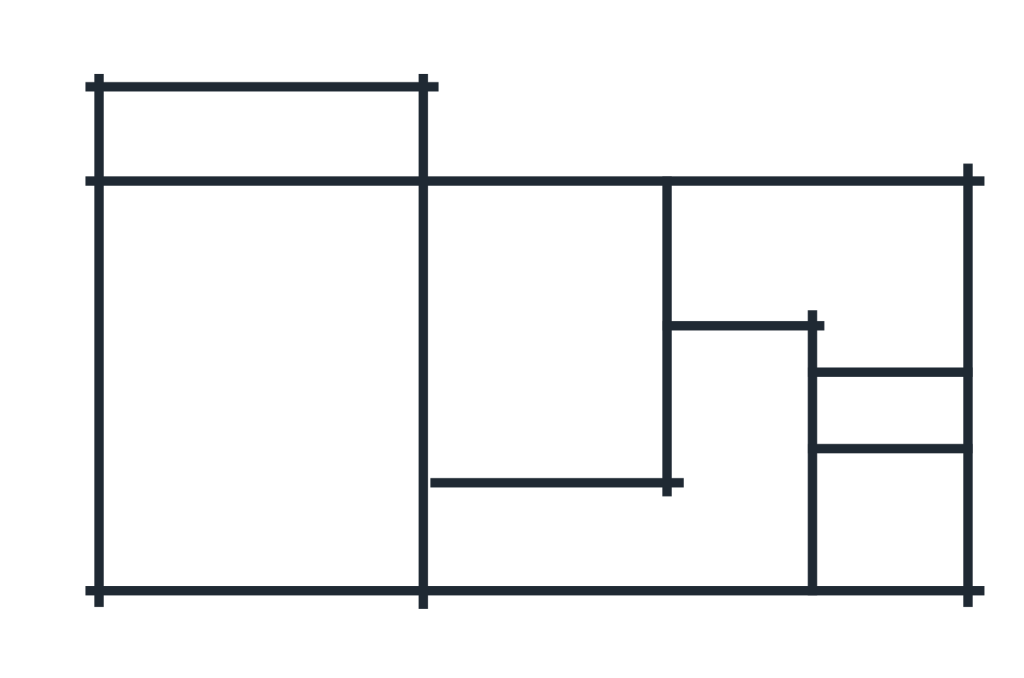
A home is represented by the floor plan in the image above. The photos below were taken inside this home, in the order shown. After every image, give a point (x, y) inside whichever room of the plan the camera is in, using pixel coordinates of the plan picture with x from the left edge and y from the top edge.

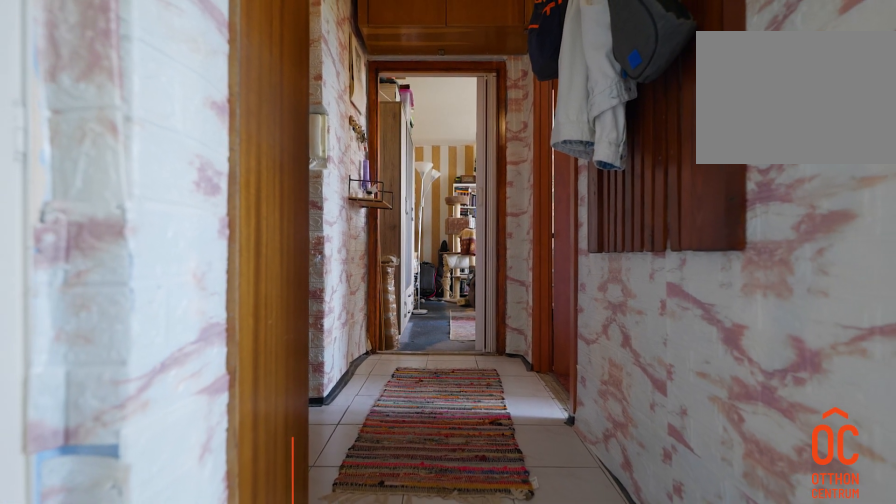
(549, 535)
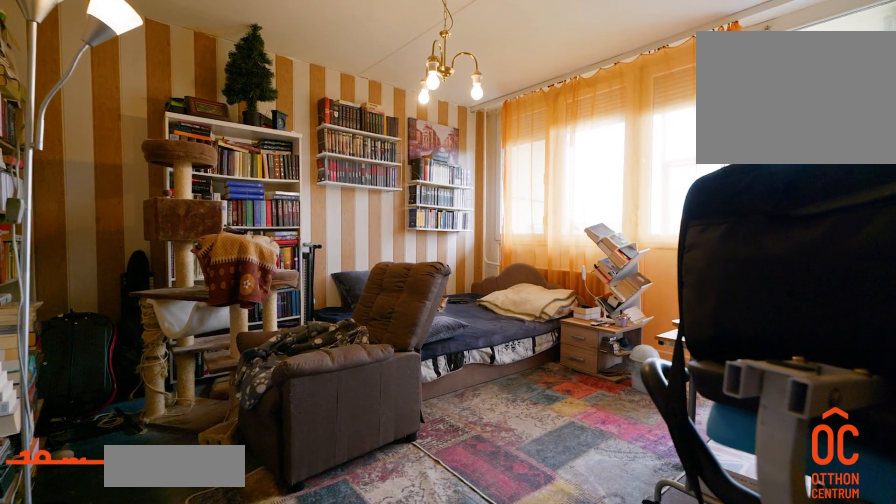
(255, 410)
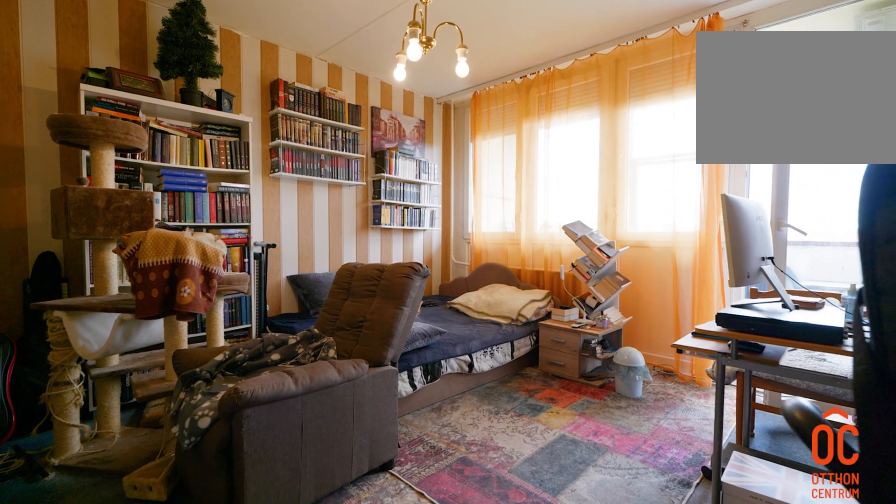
(254, 410)
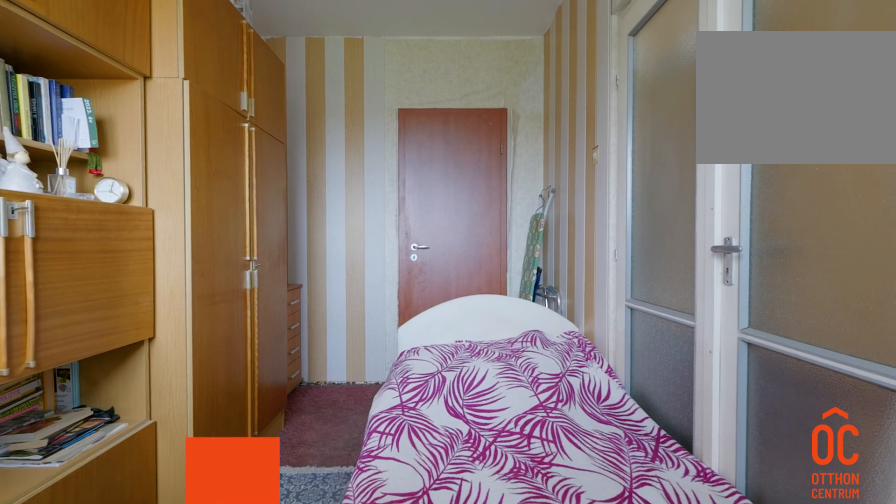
(550, 341)
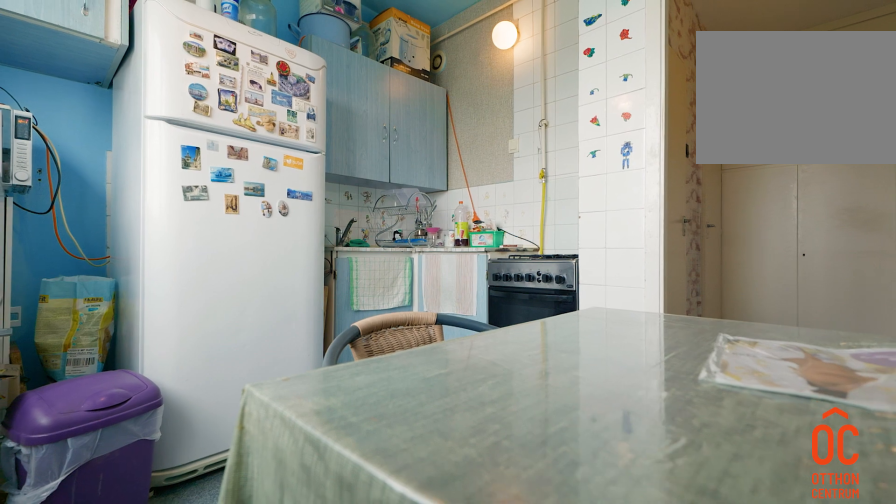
(742, 255)
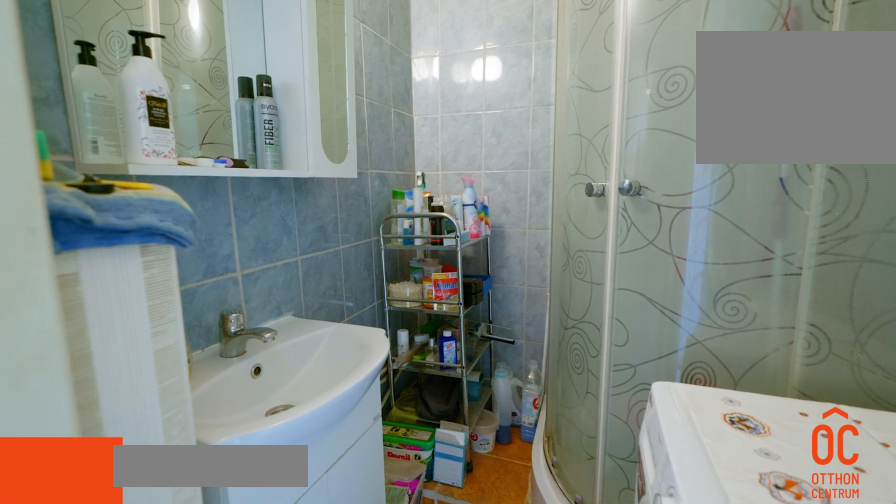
(906, 536)
